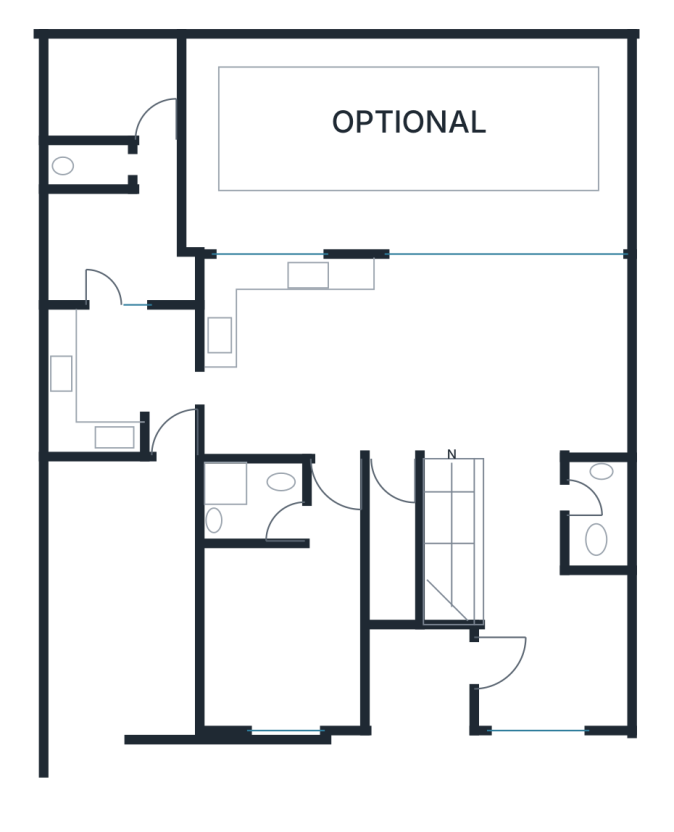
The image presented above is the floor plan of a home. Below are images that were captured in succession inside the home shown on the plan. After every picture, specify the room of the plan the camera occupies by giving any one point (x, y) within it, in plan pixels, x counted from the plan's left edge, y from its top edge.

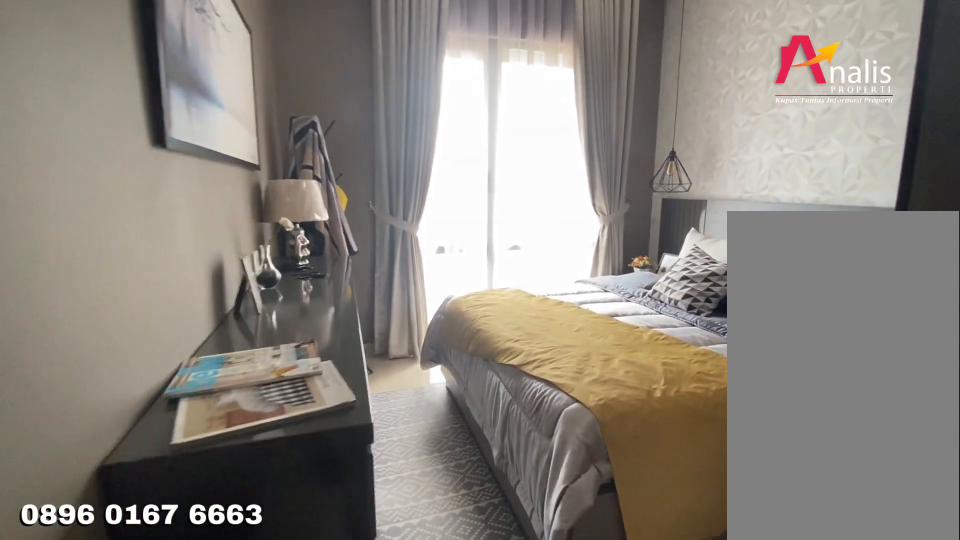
(282, 597)
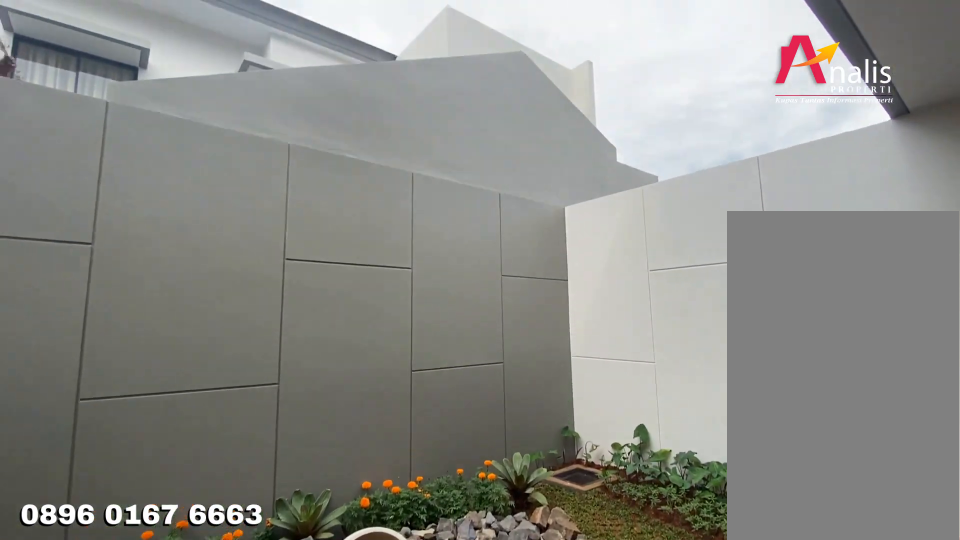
(407, 161)
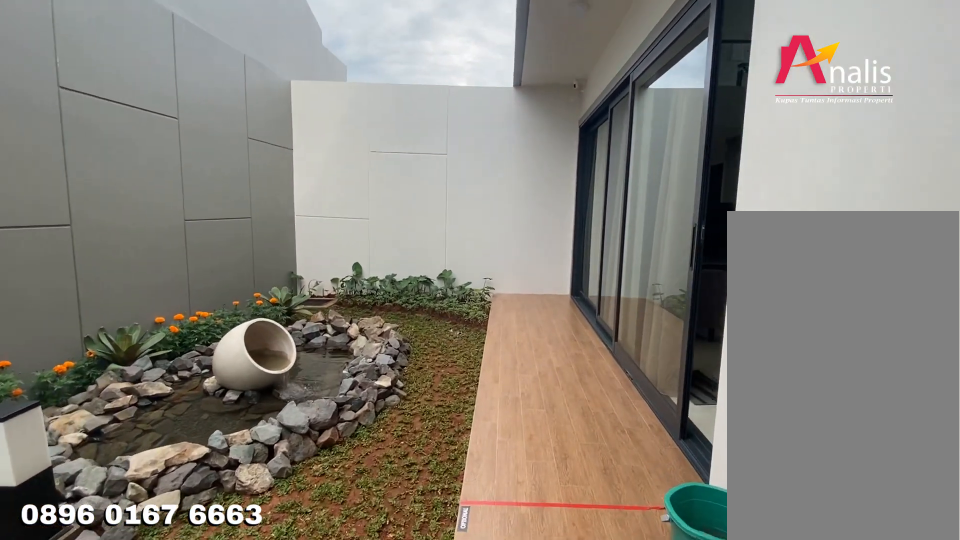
(413, 159)
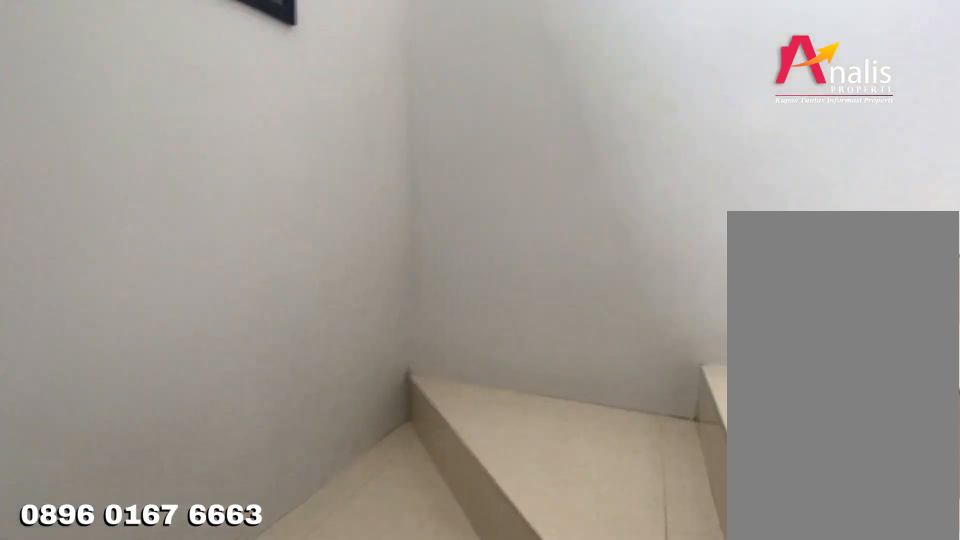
(450, 537)
